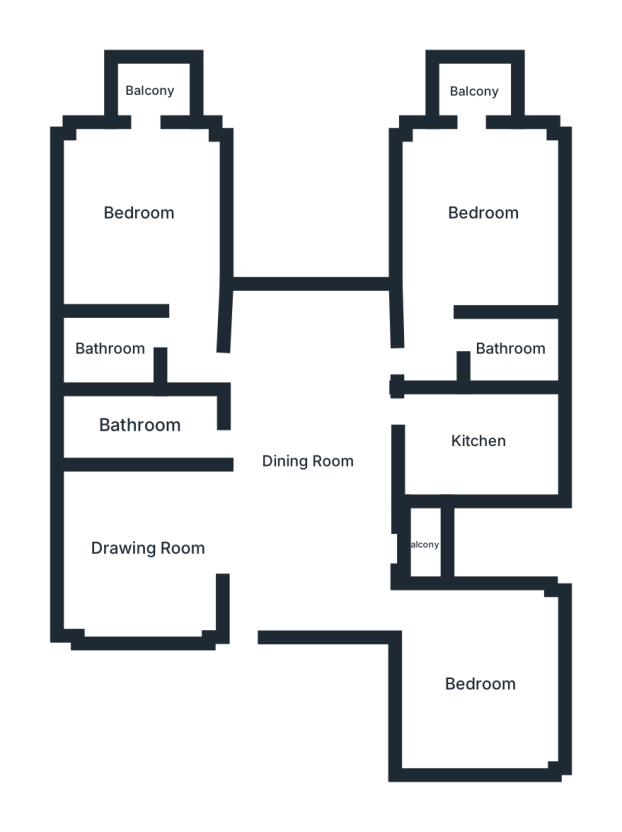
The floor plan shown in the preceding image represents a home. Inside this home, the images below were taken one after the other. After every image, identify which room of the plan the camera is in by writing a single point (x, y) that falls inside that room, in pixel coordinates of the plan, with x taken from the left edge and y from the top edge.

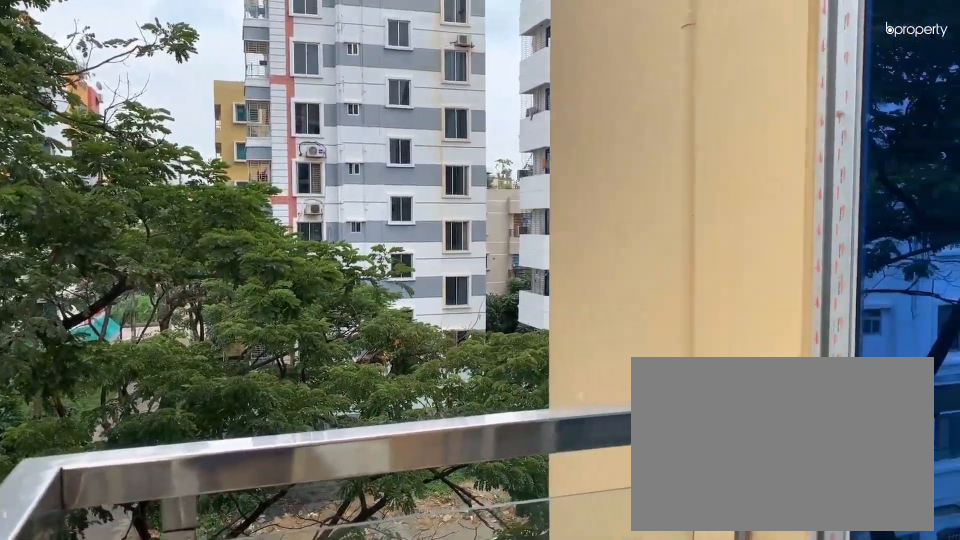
(474, 89)
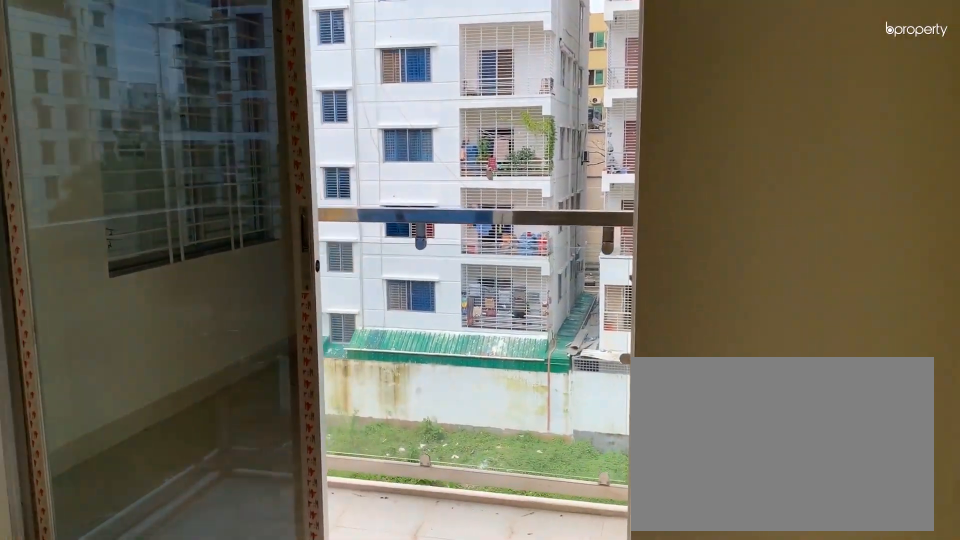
(141, 213)
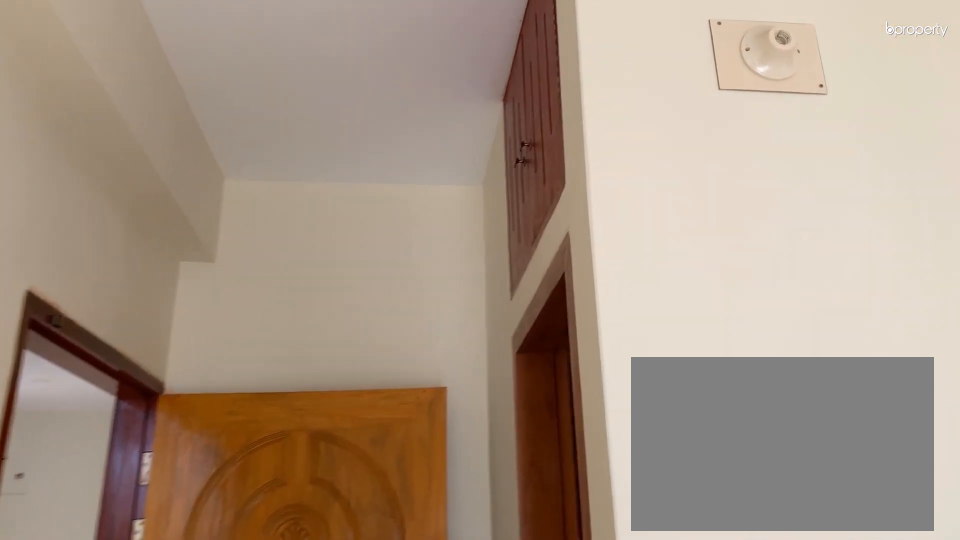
(141, 213)
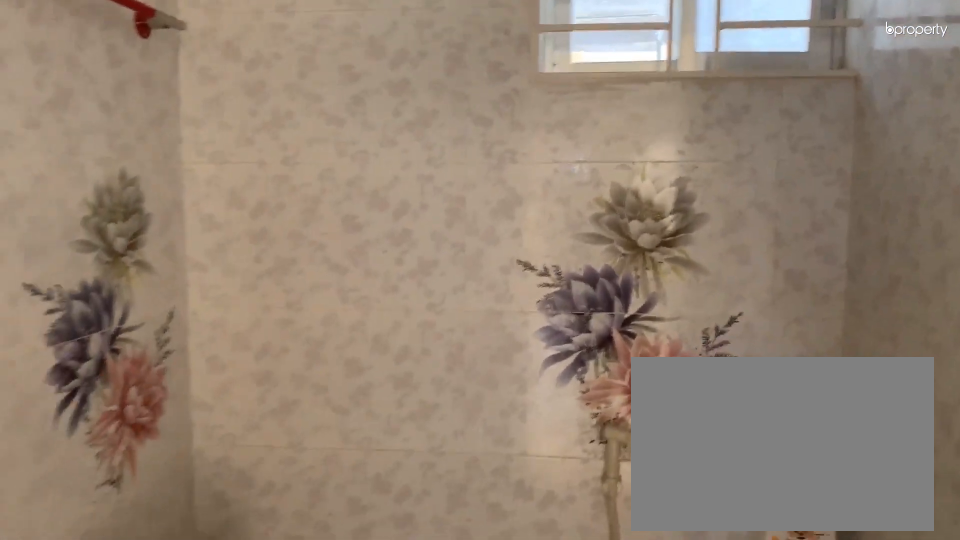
(110, 343)
